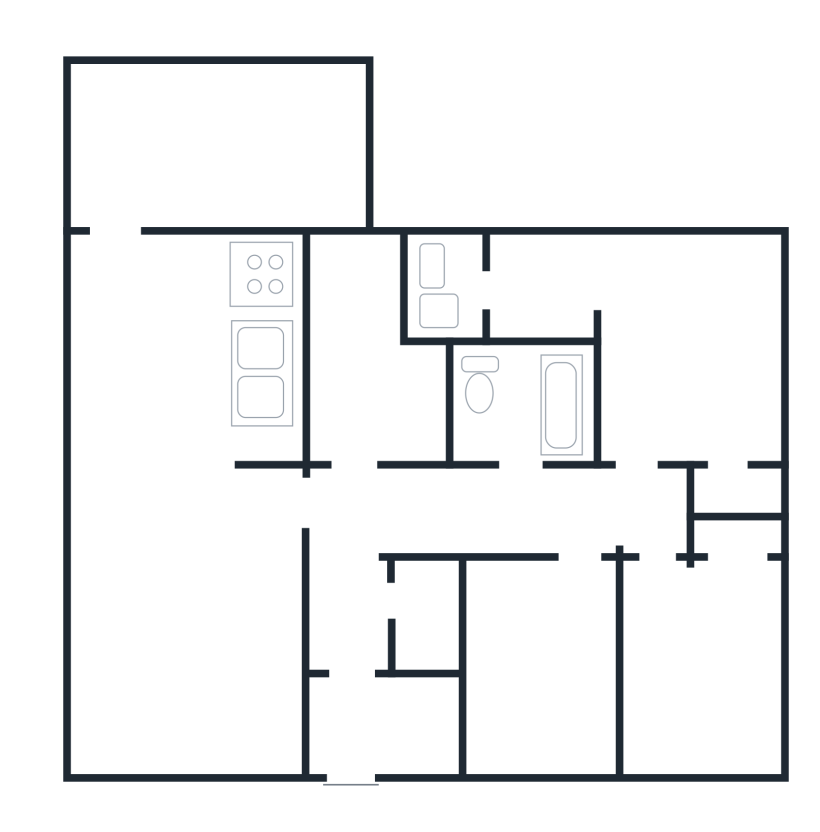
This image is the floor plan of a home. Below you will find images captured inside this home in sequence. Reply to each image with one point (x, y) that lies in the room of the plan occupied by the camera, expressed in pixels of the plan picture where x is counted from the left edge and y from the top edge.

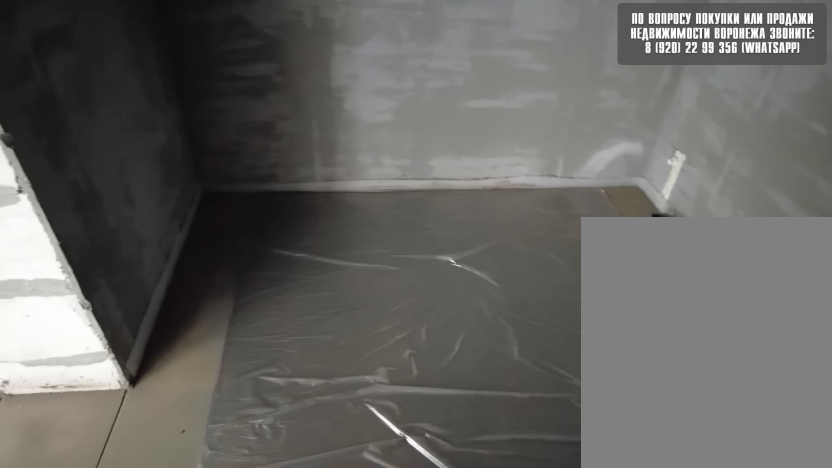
(545, 538)
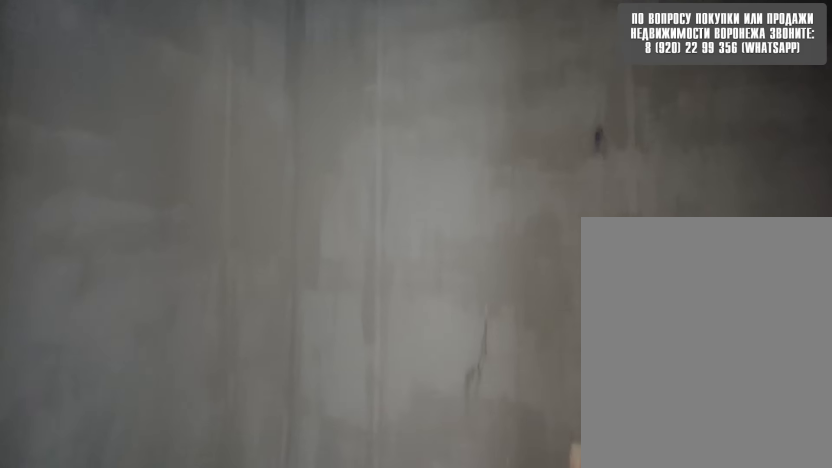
(543, 531)
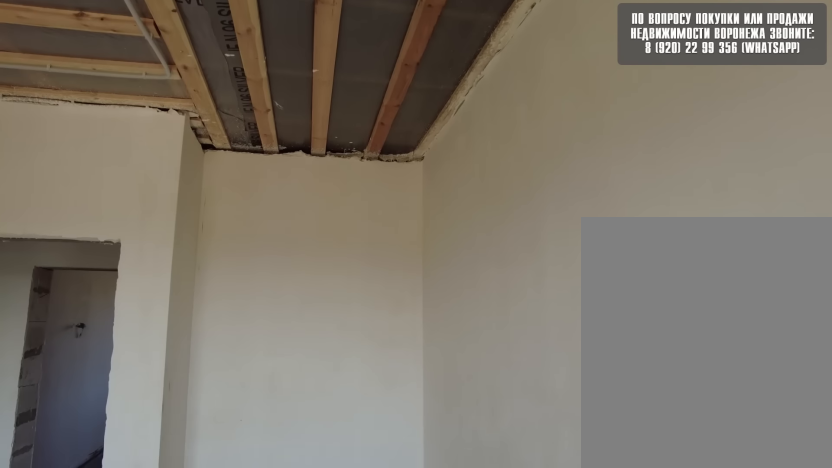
(680, 657)
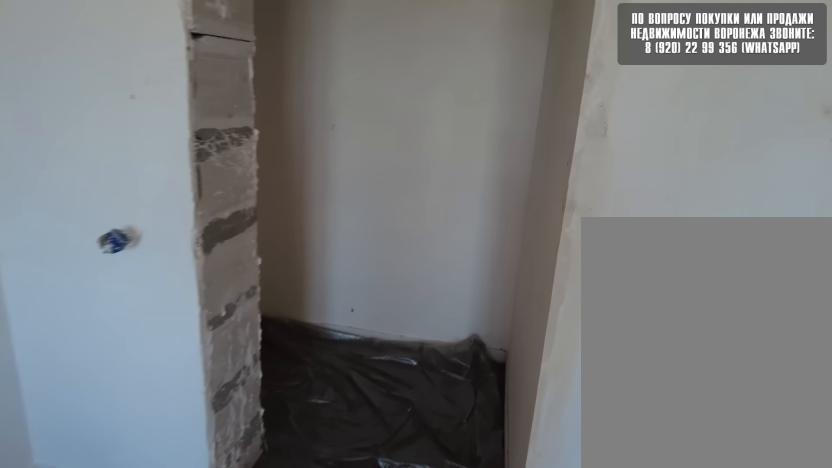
(675, 448)
